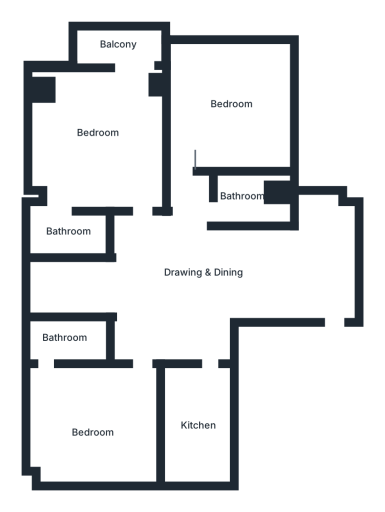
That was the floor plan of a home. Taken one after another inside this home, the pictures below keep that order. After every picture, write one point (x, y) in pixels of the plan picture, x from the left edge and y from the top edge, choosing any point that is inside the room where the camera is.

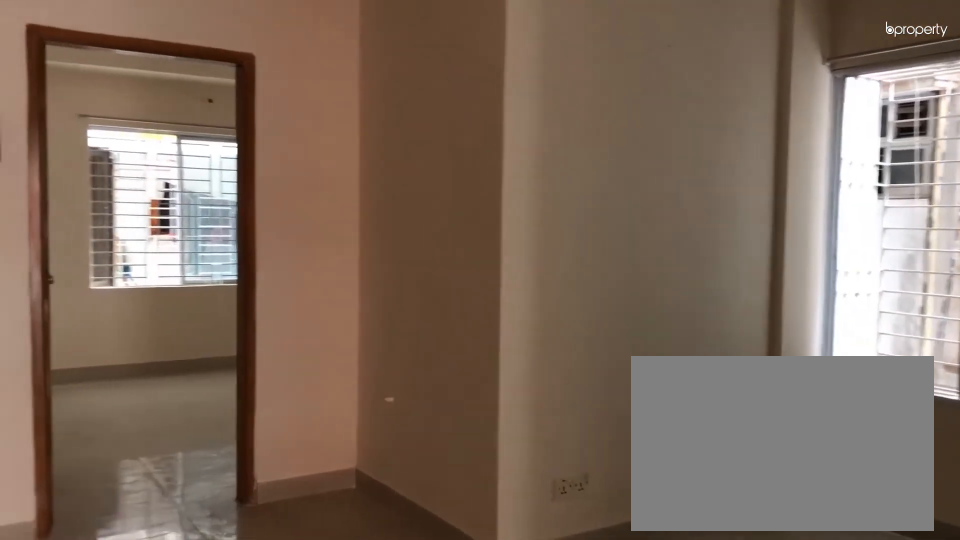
(181, 266)
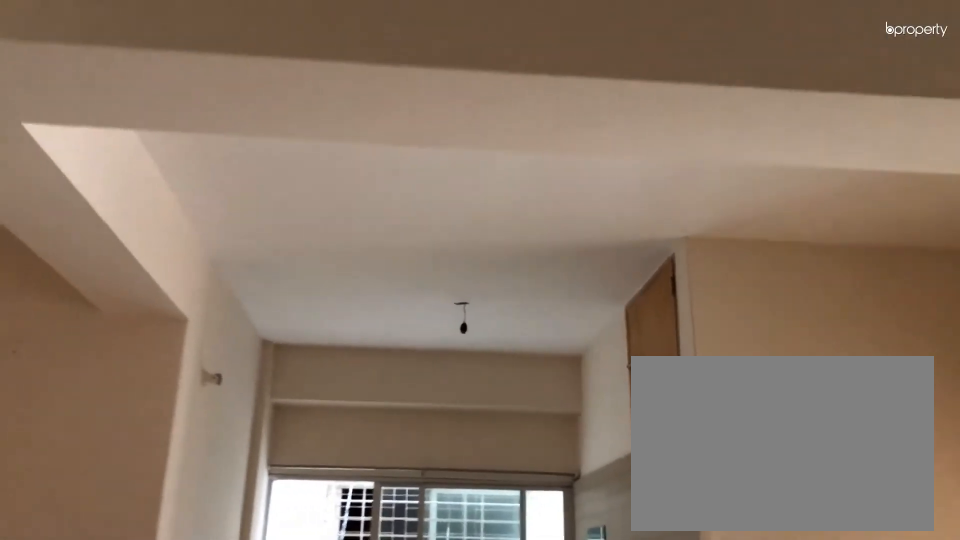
(181, 266)
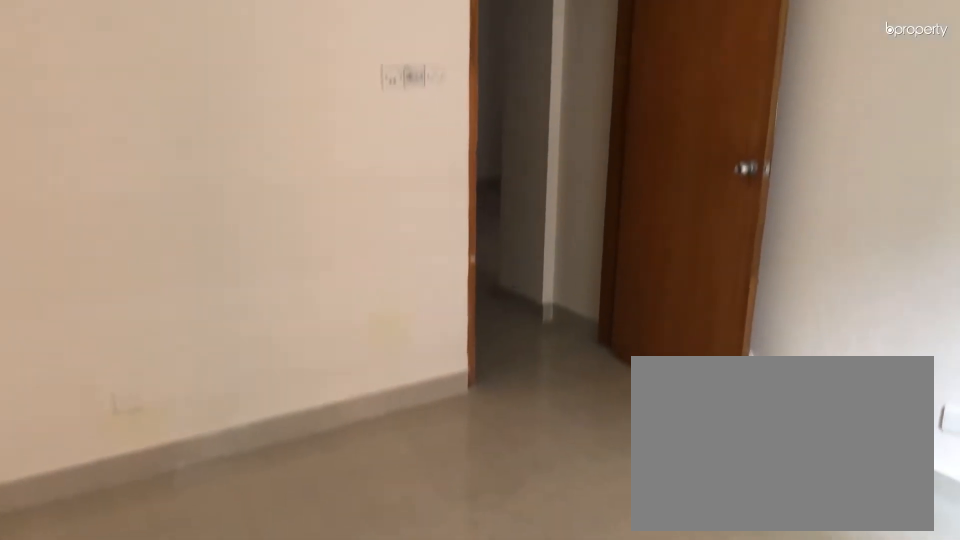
(216, 108)
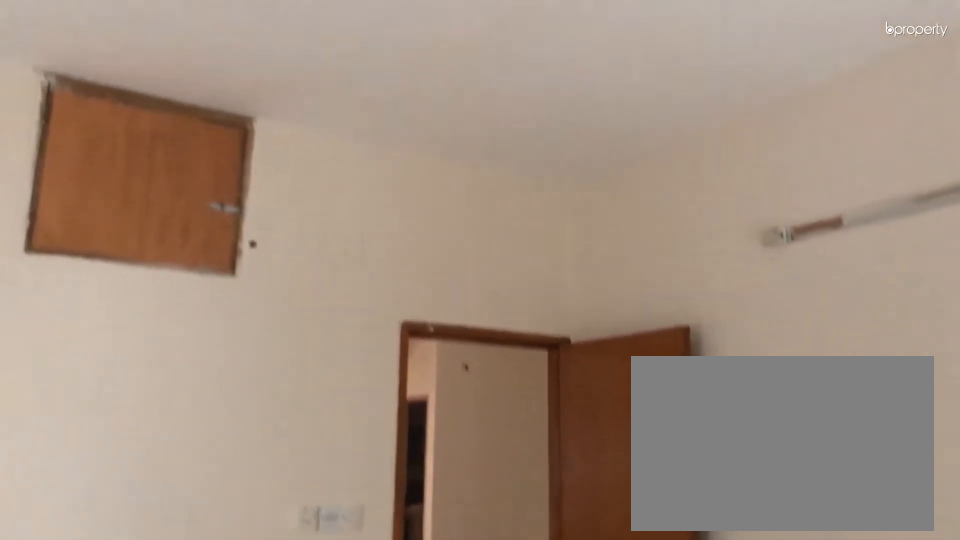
(84, 407)
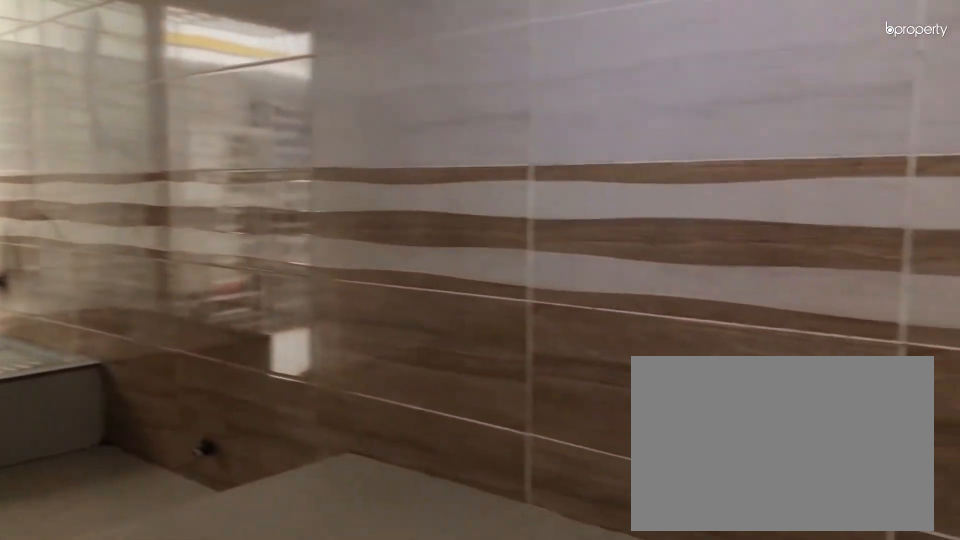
(197, 417)
